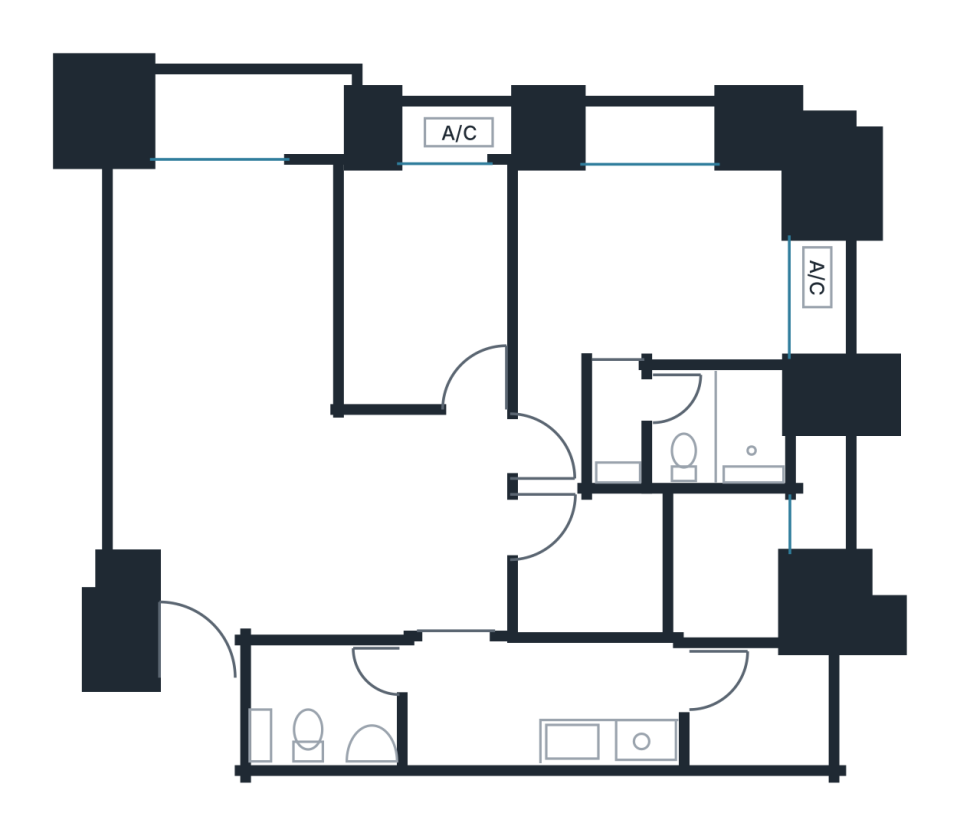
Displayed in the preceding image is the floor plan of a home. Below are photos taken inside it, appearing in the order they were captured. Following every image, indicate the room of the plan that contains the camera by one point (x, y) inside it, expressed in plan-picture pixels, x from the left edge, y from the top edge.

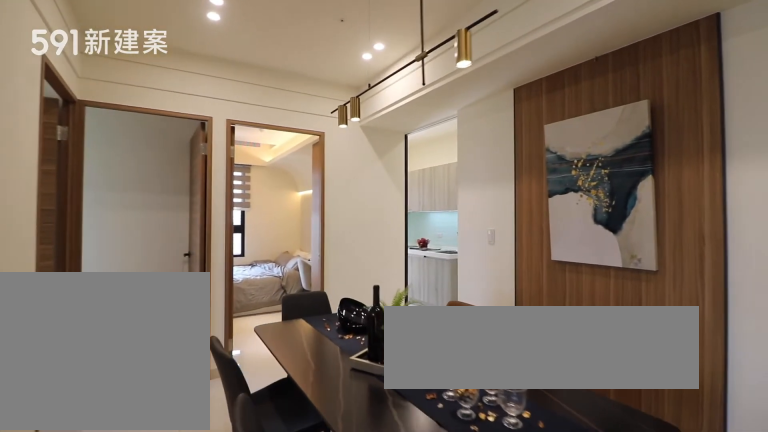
(371, 522)
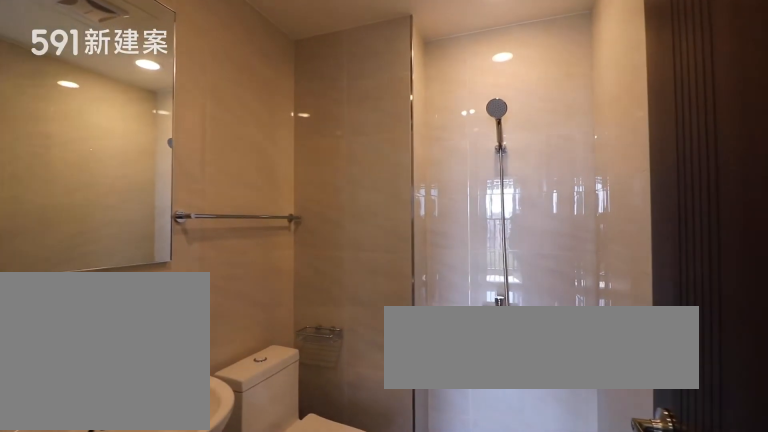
(326, 711)
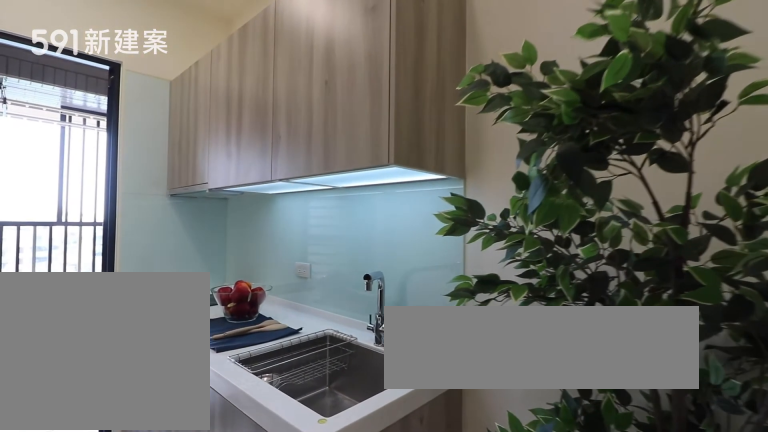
(545, 708)
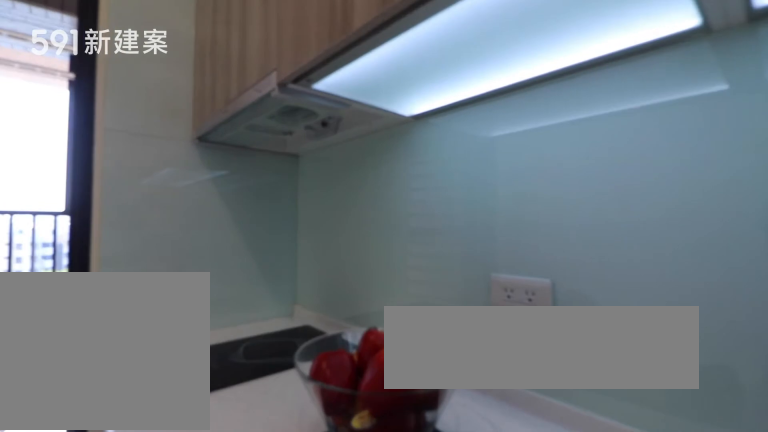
(545, 708)
